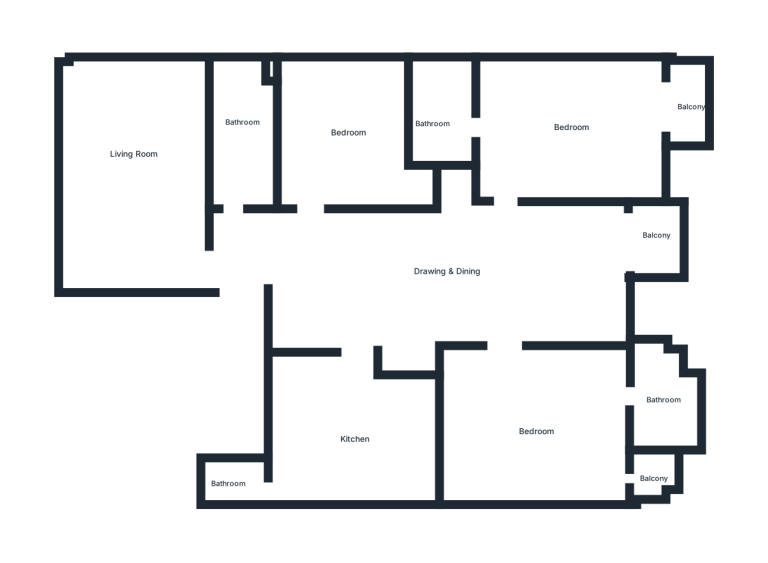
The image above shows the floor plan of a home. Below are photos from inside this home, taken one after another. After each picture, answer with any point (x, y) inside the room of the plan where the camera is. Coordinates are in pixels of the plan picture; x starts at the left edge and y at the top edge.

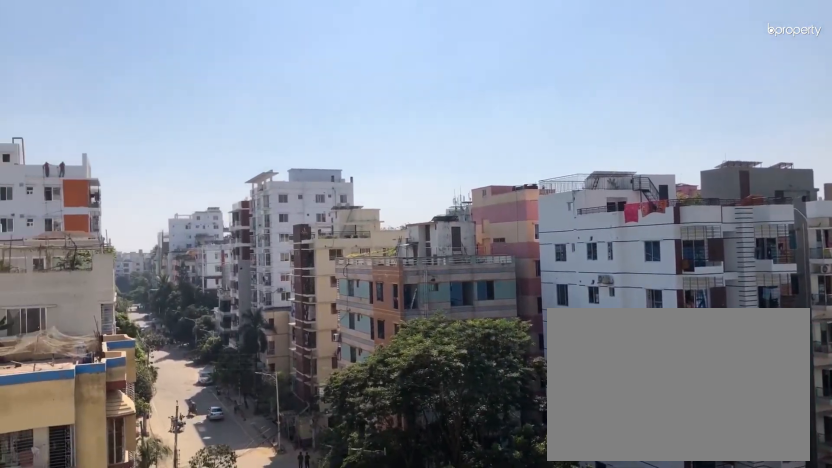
(689, 103)
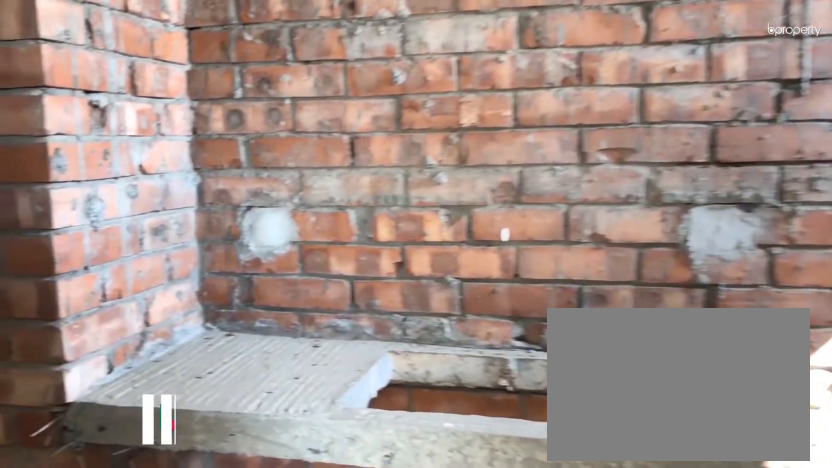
(440, 117)
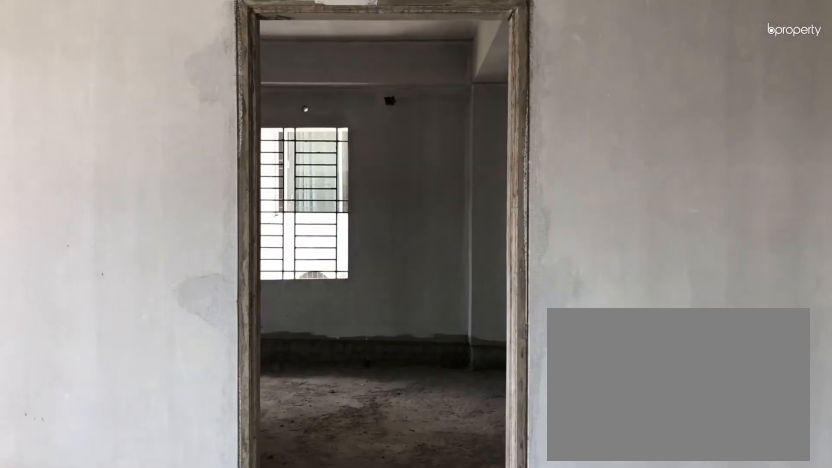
(509, 329)
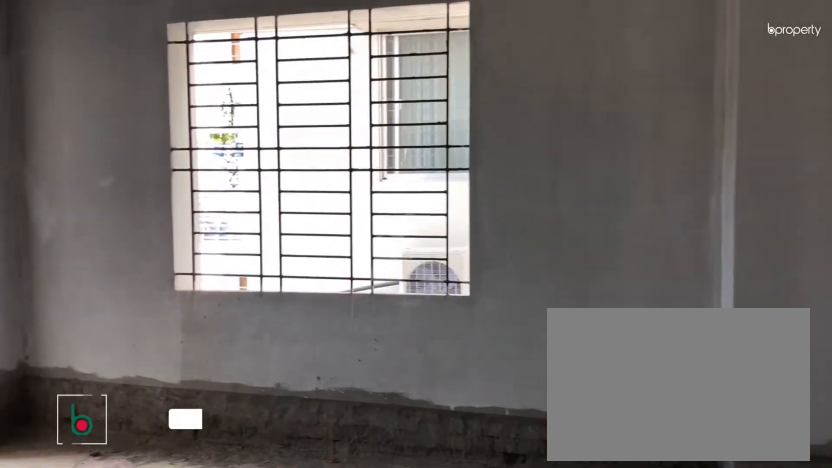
(536, 434)
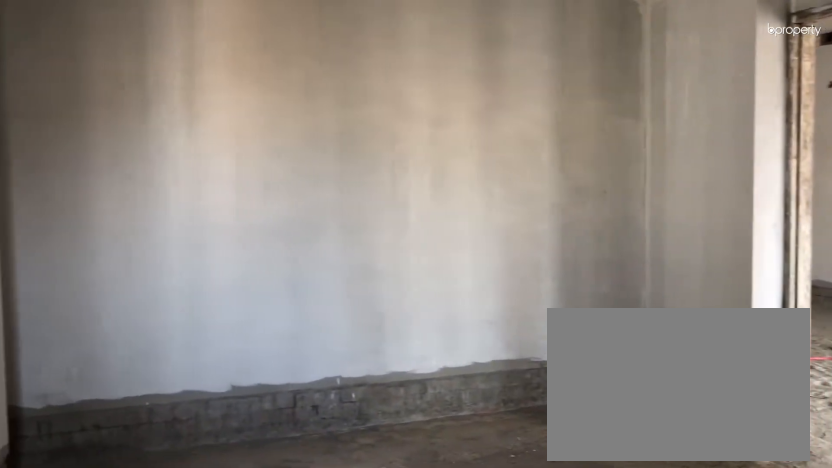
(536, 434)
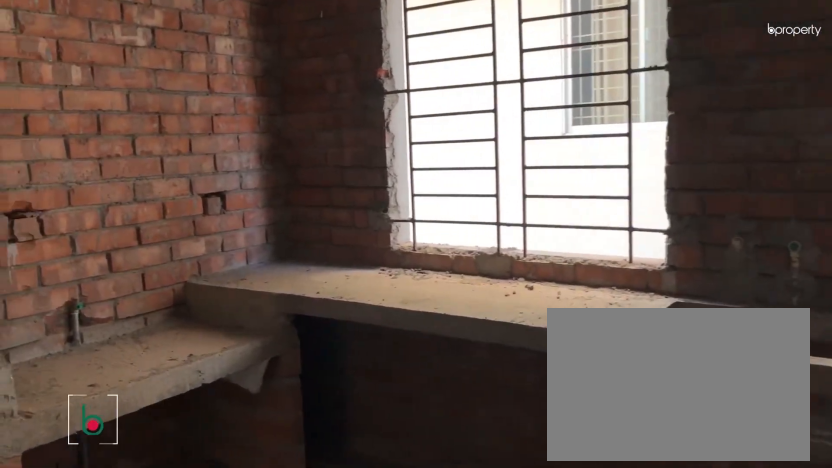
(358, 435)
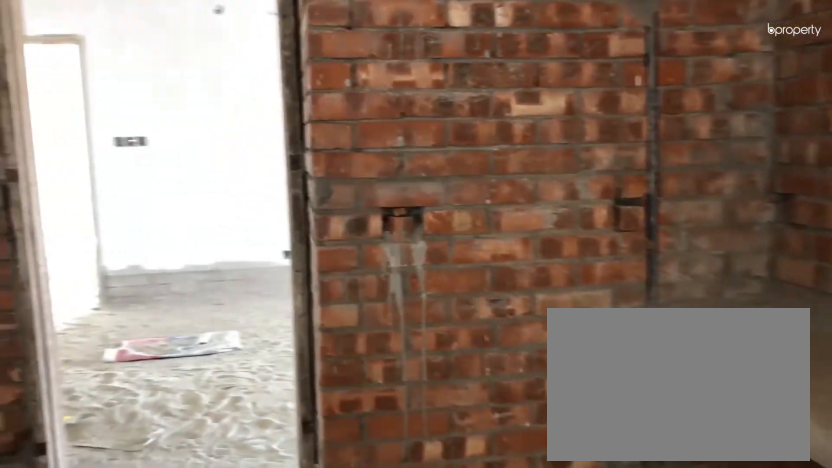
(358, 435)
